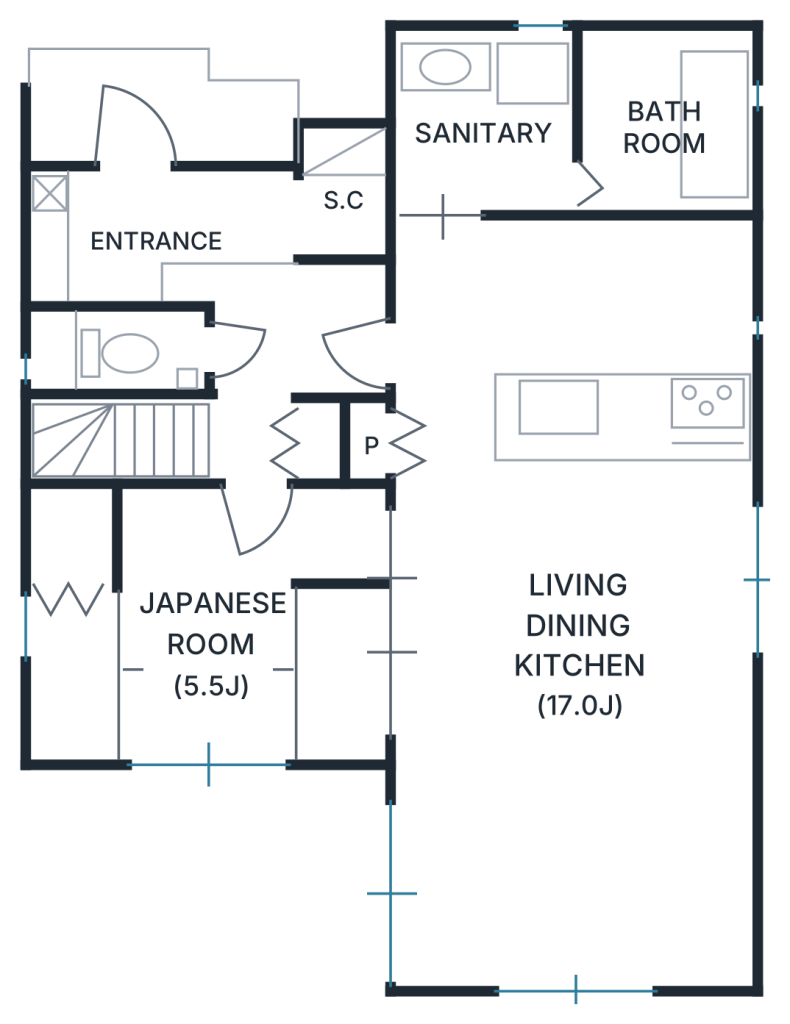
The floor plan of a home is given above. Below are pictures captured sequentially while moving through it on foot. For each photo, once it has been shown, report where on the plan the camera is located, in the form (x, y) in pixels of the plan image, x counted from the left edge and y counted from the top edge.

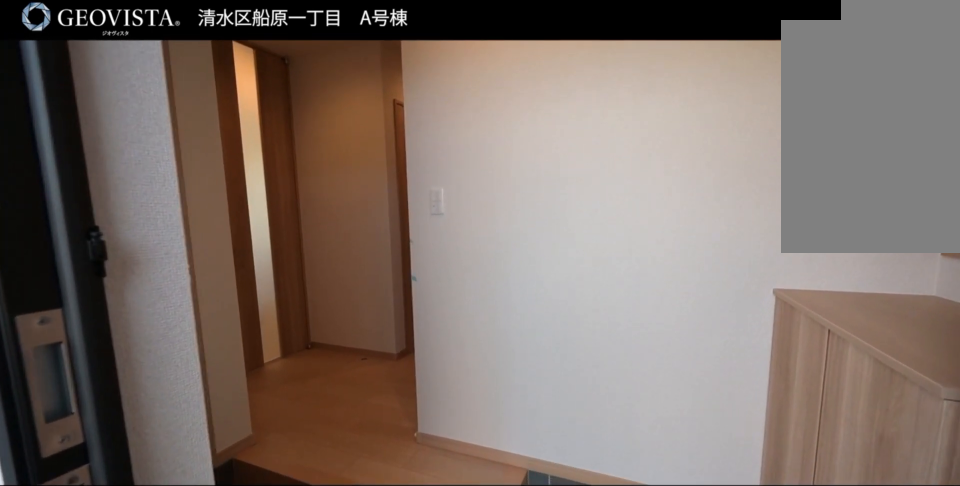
(109, 135)
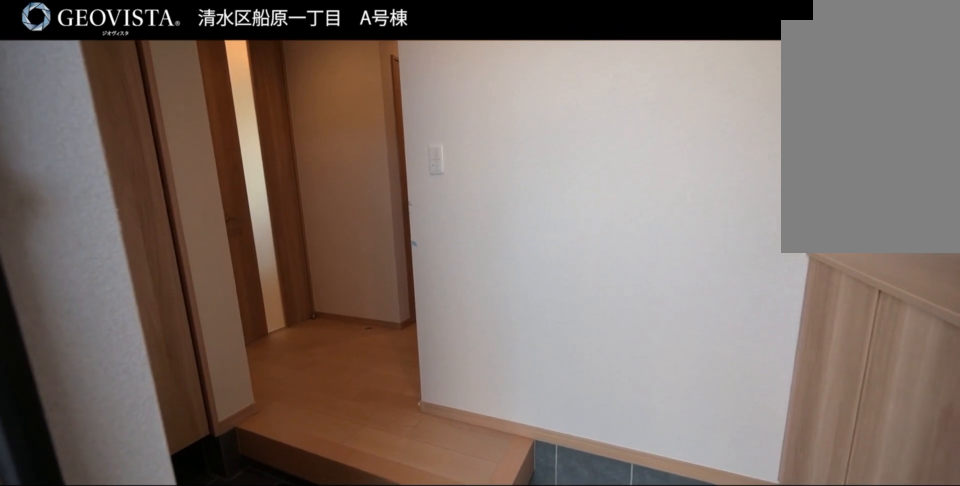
(109, 135)
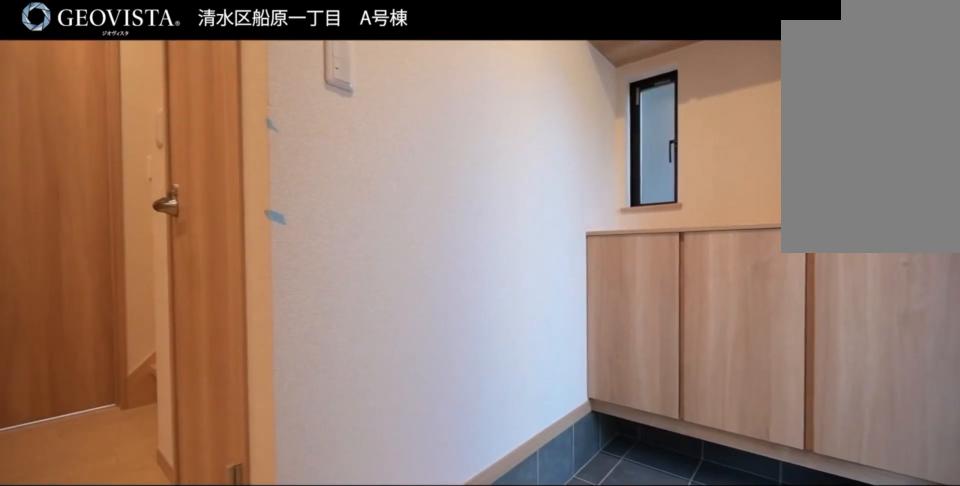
(268, 194)
